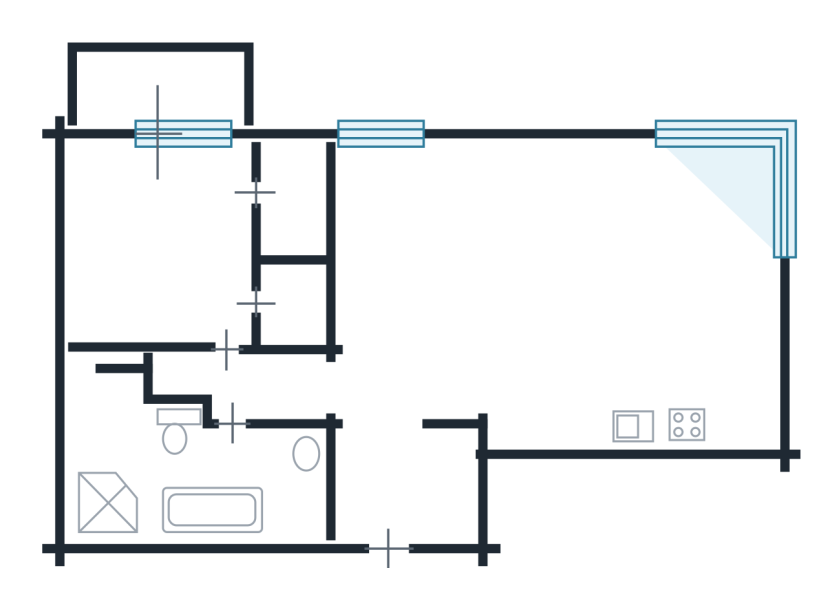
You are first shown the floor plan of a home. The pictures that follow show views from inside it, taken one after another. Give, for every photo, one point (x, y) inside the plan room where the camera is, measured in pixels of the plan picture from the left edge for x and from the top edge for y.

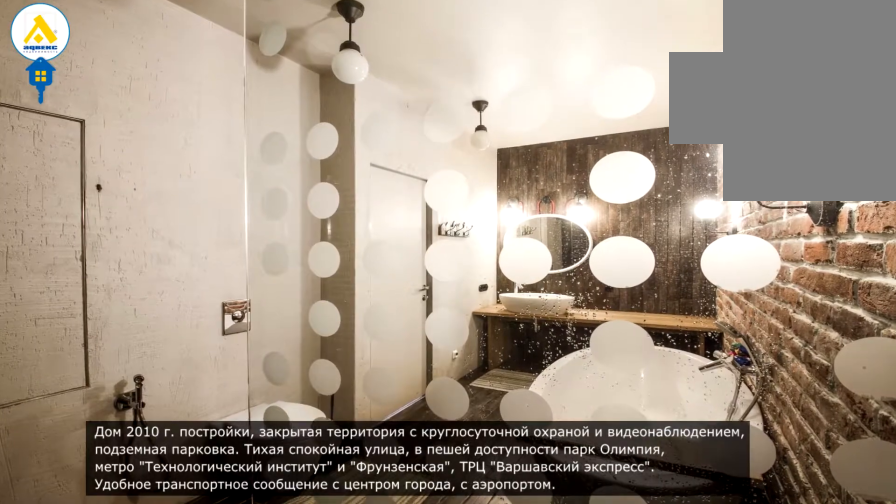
(142, 467)
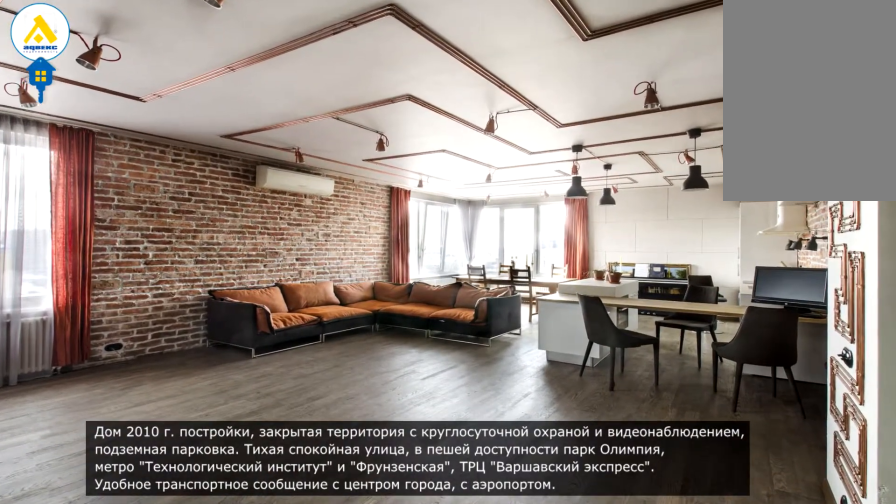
(471, 313)
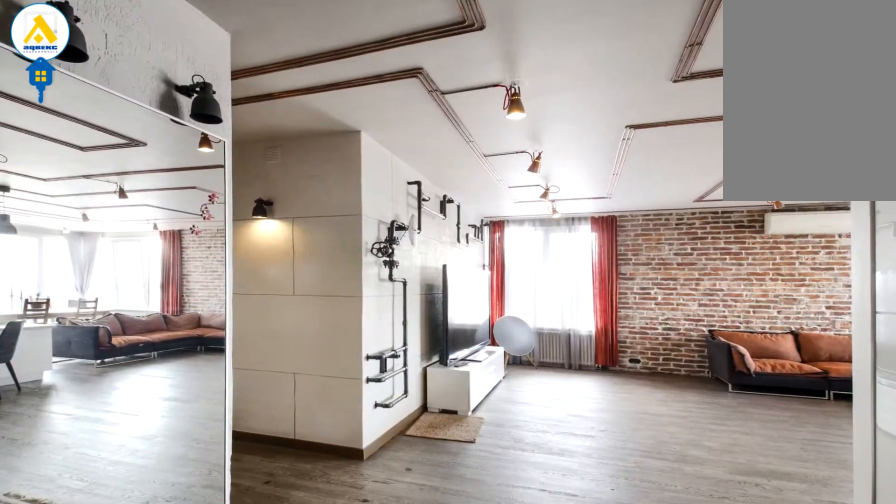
(471, 313)
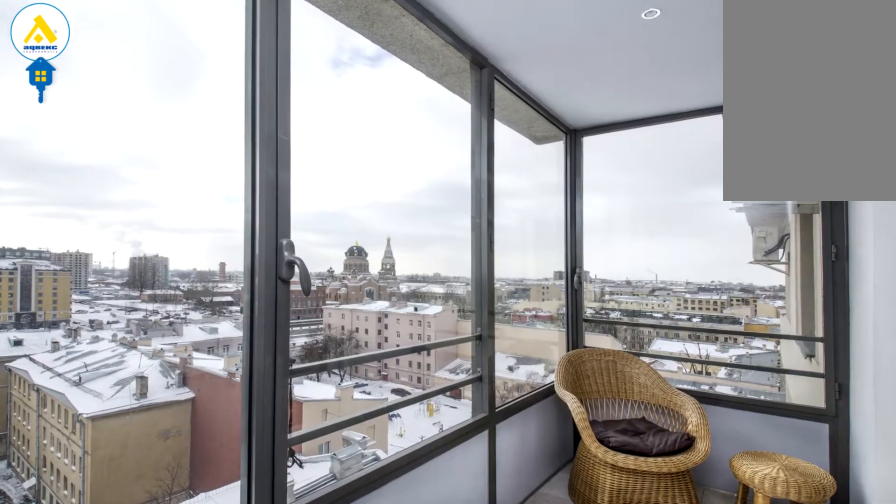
(169, 90)
